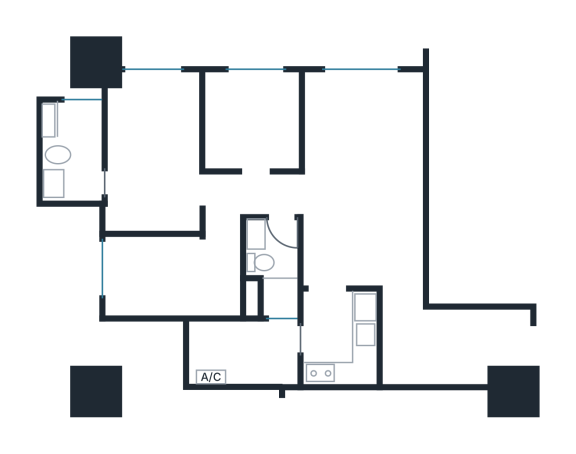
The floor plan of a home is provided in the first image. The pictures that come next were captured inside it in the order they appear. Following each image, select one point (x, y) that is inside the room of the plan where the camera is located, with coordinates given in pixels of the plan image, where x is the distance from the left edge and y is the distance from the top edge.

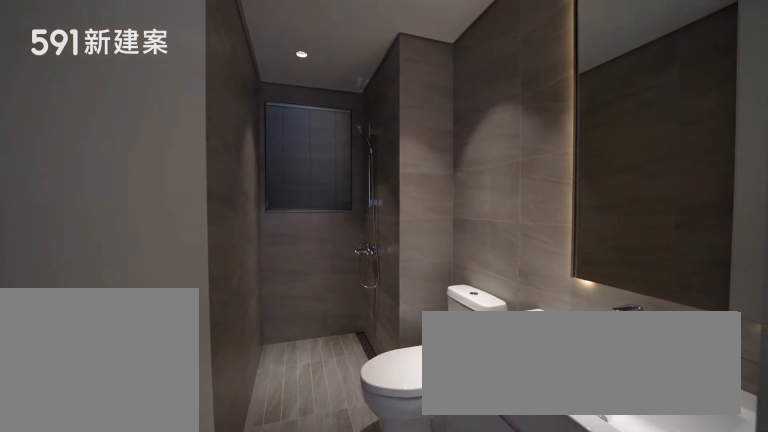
(273, 266)
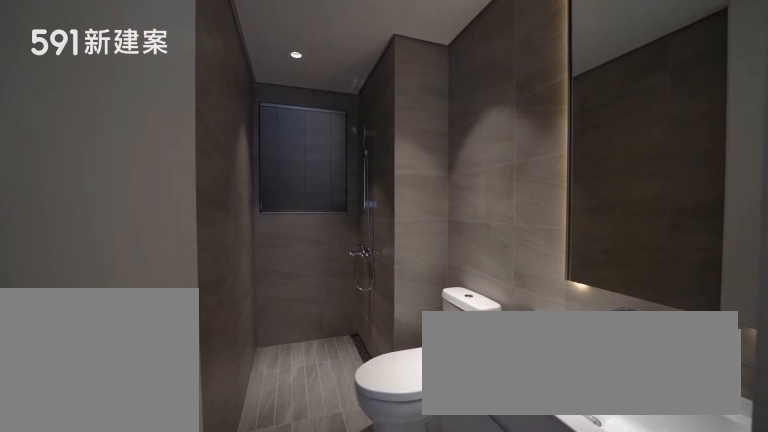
(273, 266)
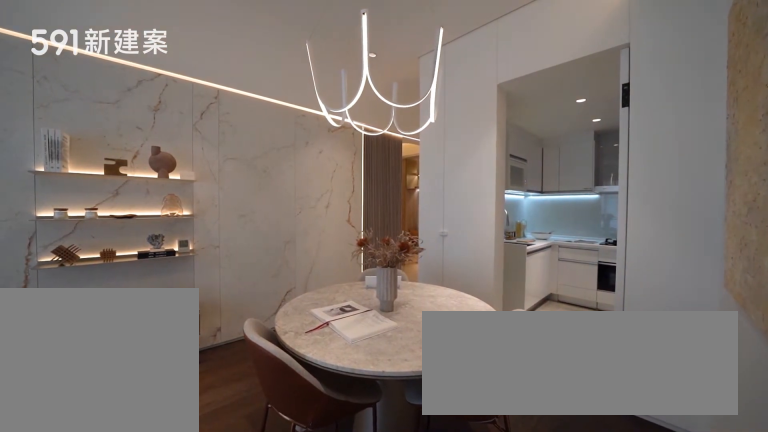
(365, 251)
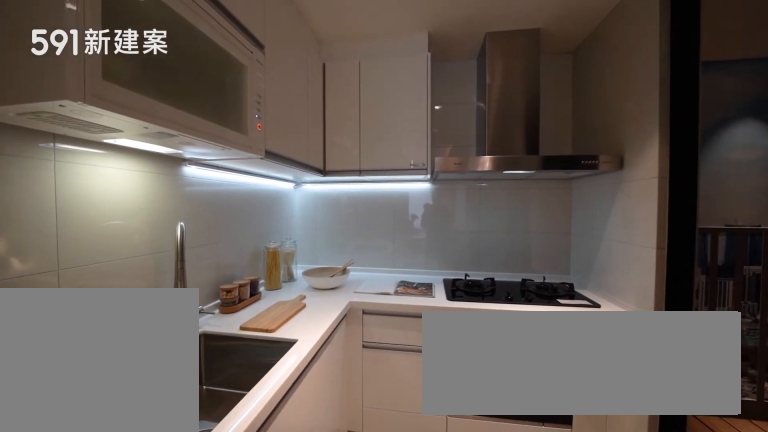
(341, 342)
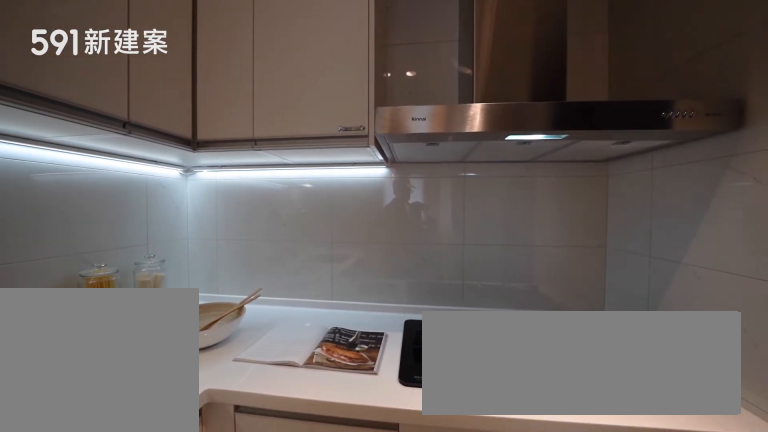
(341, 342)
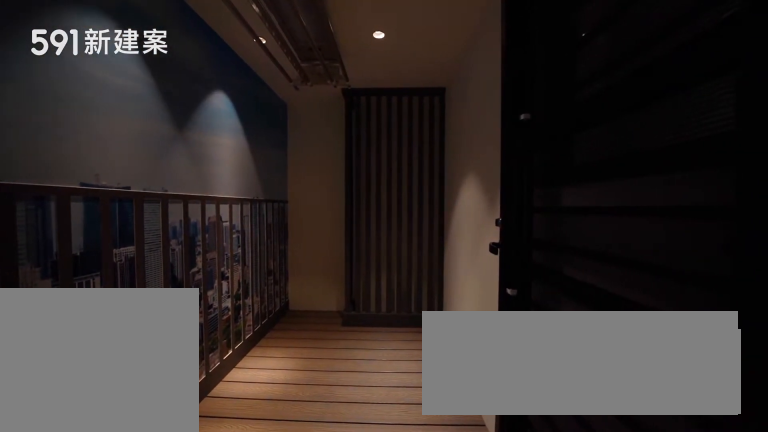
(240, 350)
